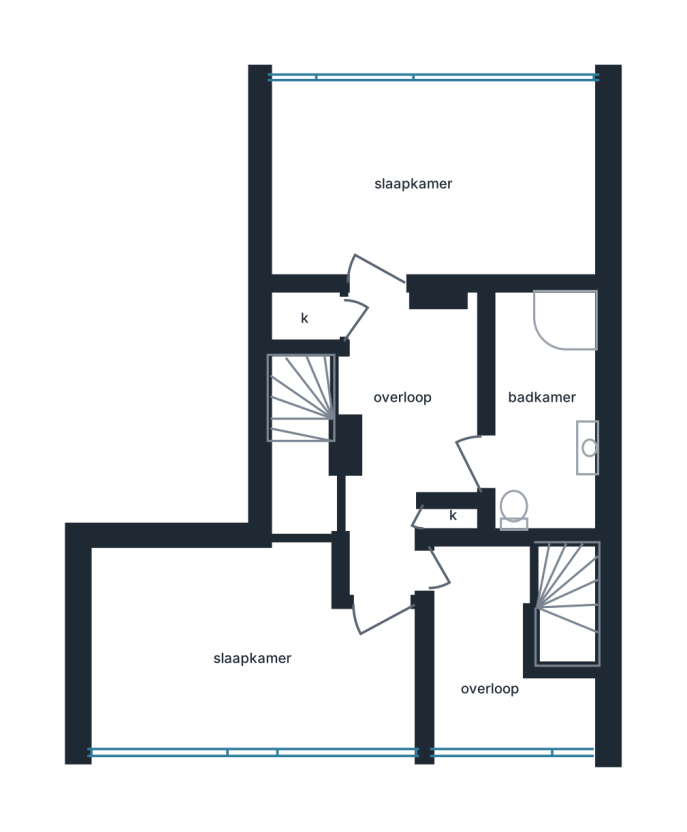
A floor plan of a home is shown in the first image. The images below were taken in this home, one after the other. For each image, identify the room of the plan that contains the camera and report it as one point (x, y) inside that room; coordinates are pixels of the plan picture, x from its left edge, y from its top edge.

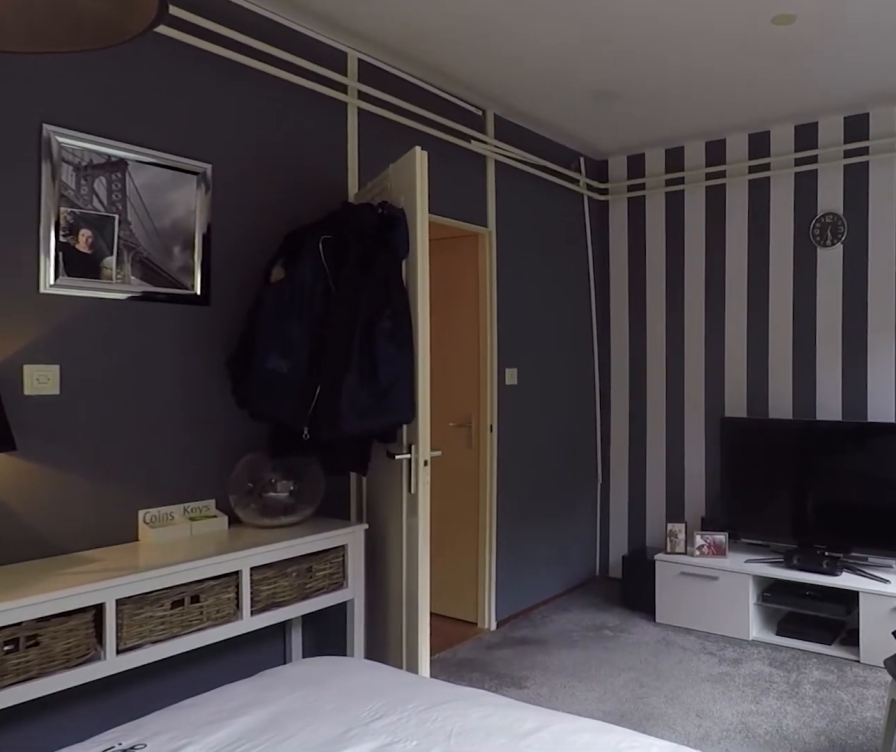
(435, 183)
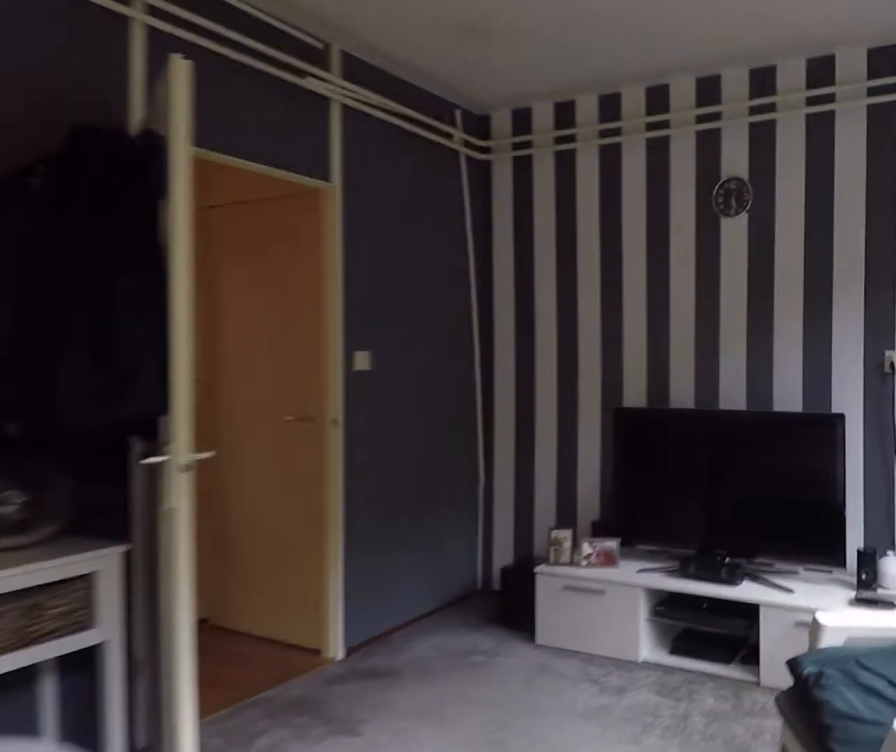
(435, 183)
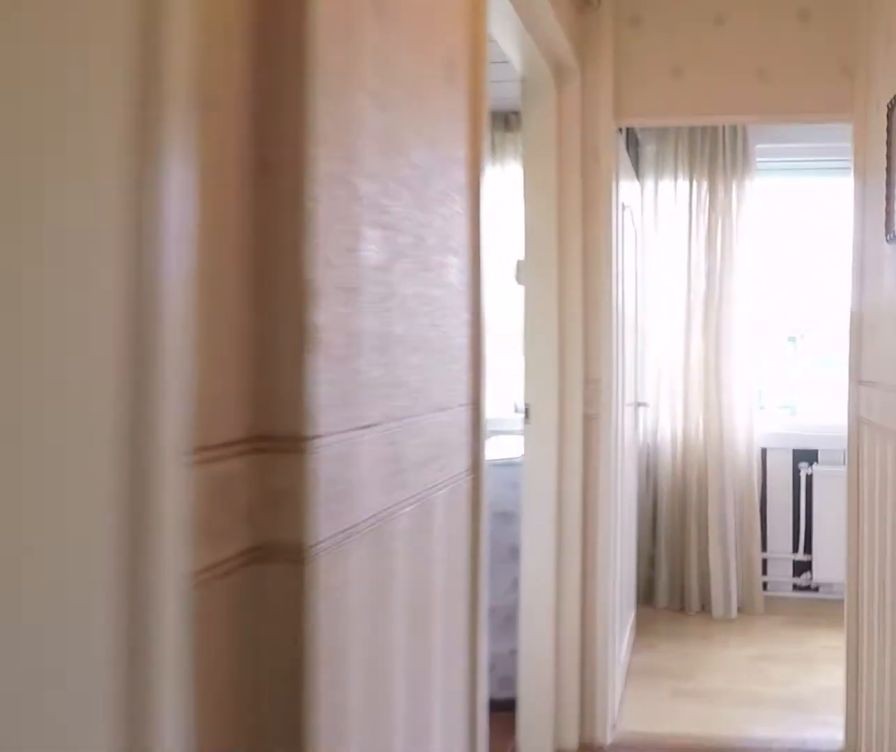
(405, 427)
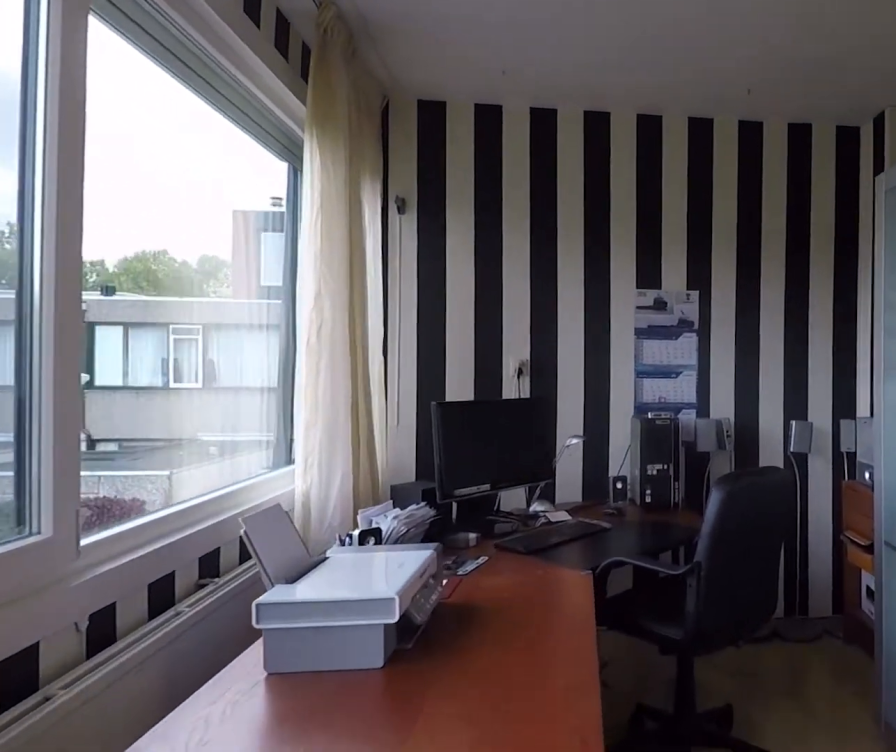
(353, 670)
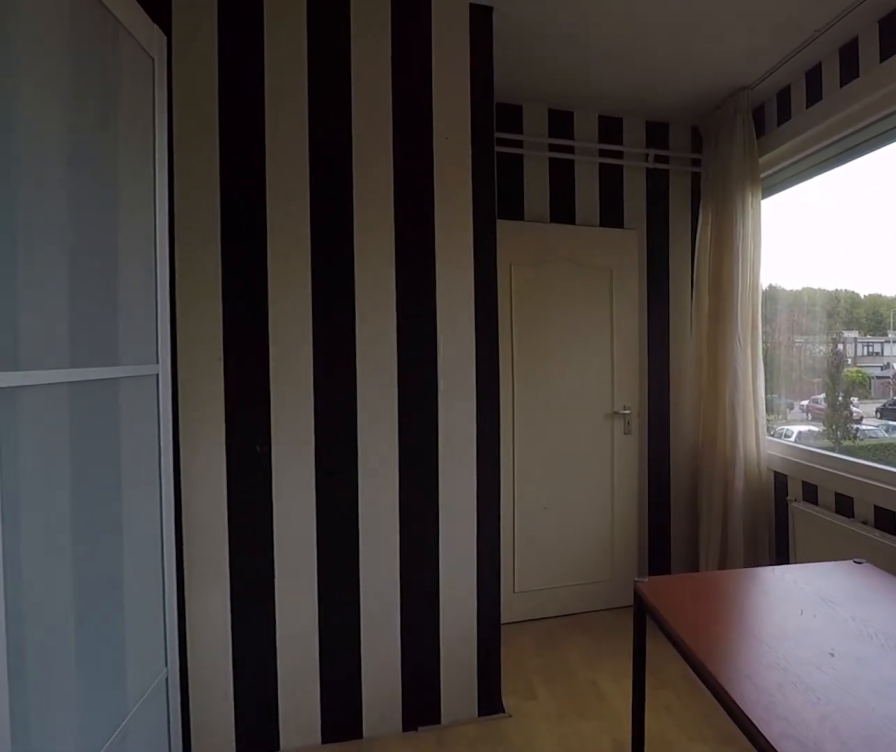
(353, 670)
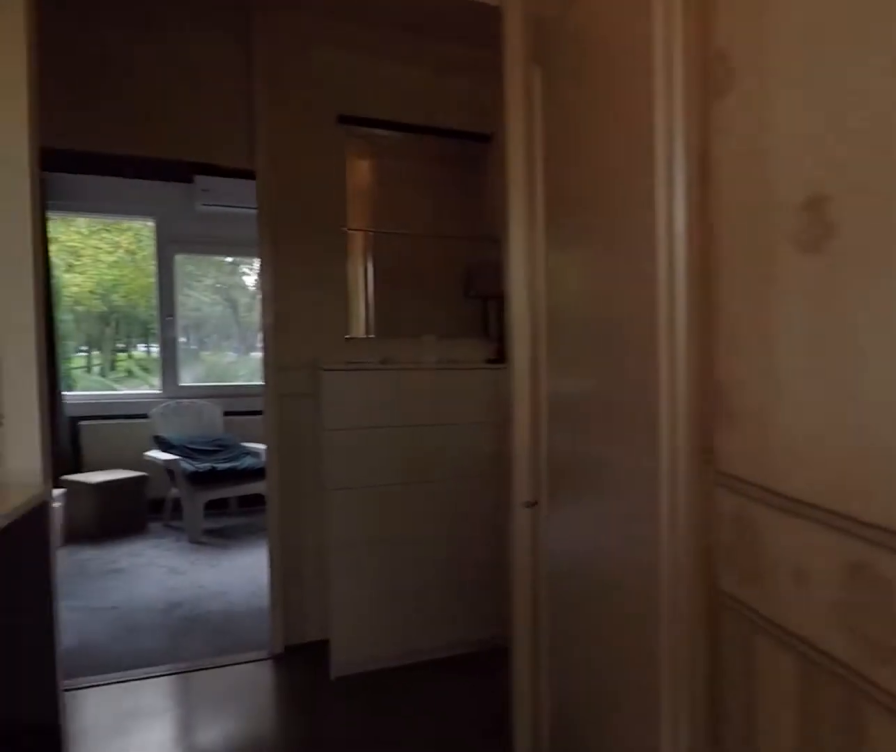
(406, 427)
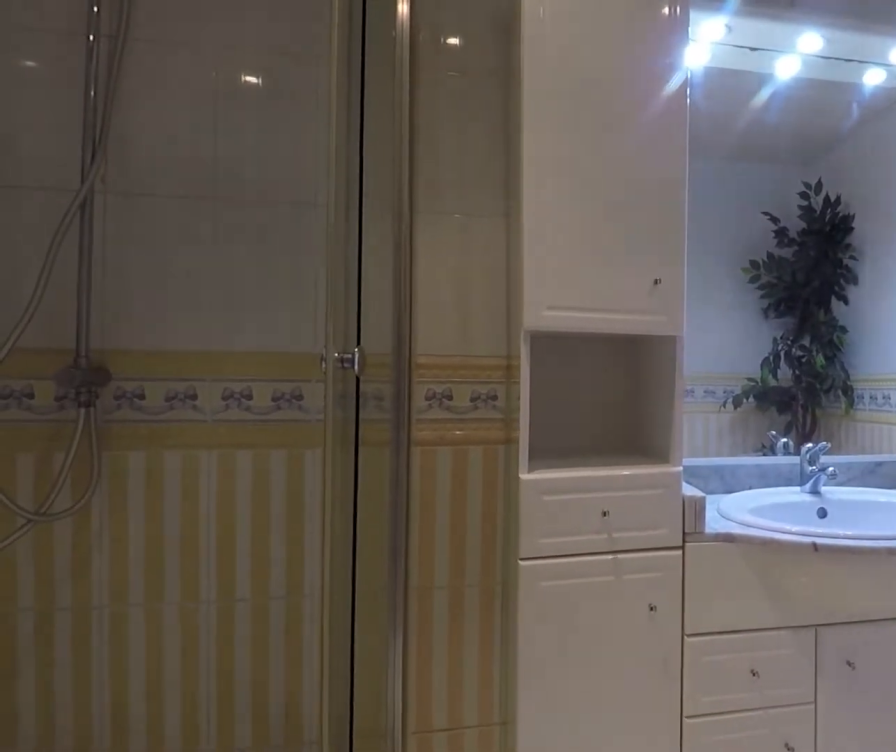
(562, 515)
